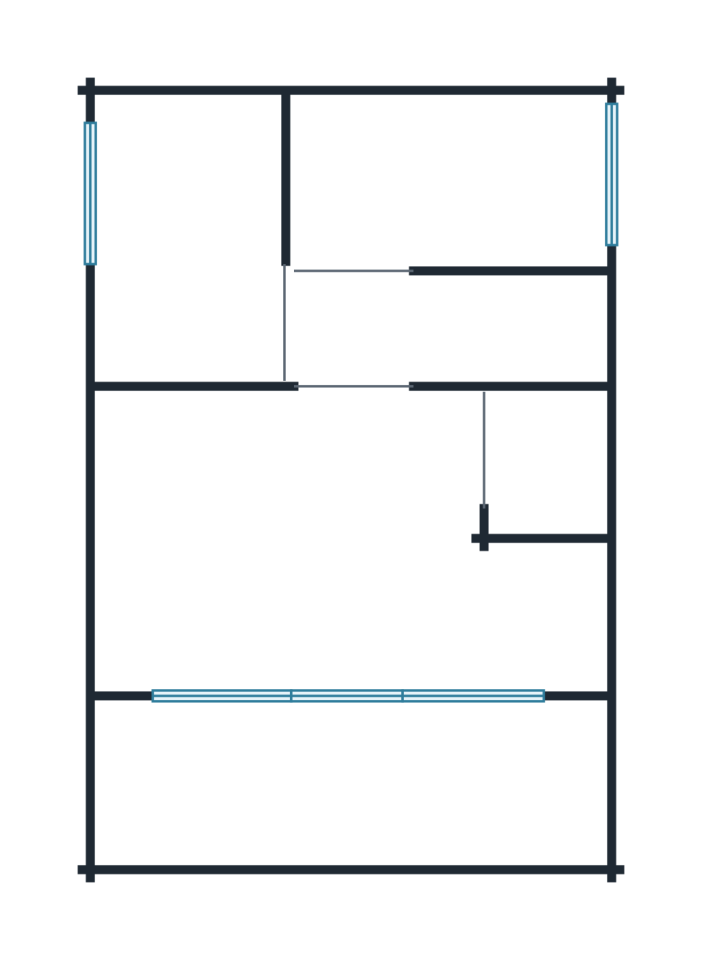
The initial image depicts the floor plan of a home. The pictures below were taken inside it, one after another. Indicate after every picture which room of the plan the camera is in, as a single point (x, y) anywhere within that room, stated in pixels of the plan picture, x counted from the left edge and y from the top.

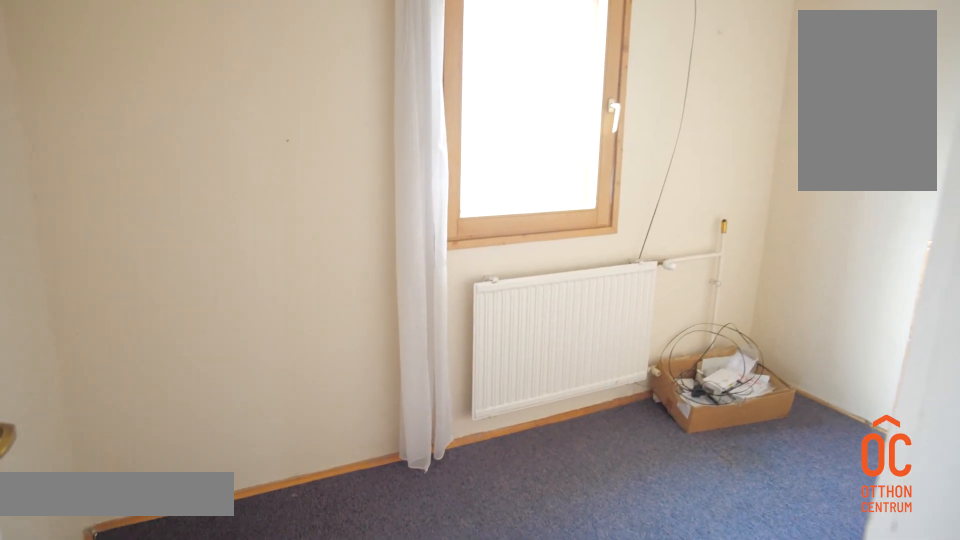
(185, 223)
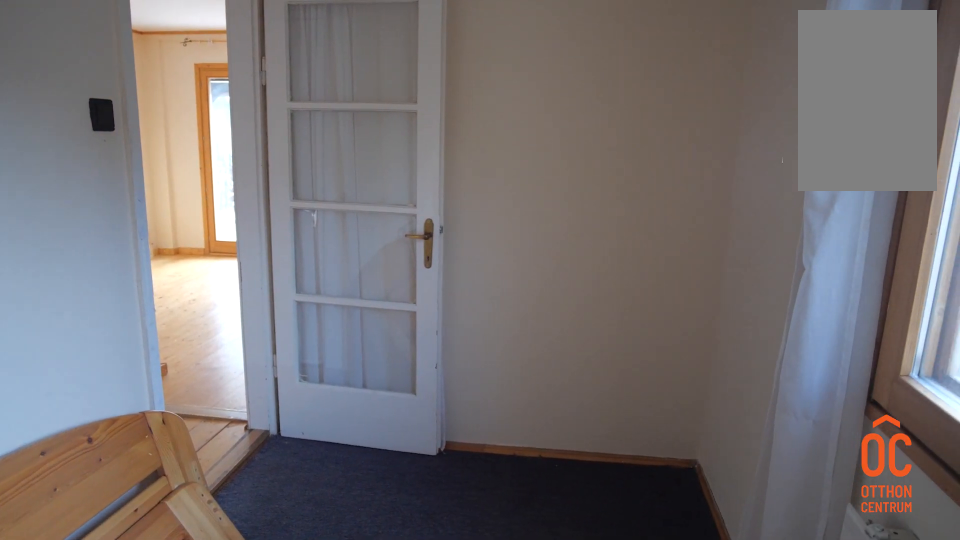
(185, 223)
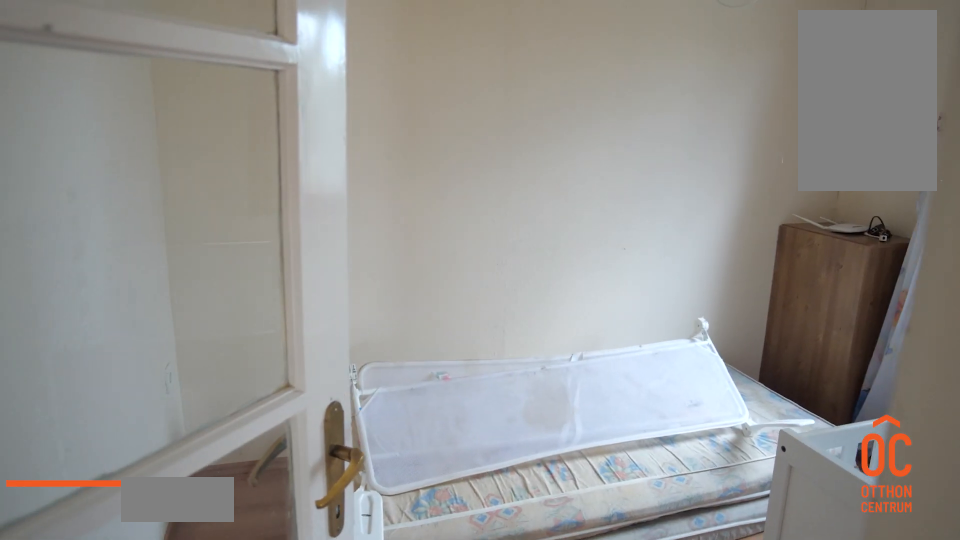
(452, 177)
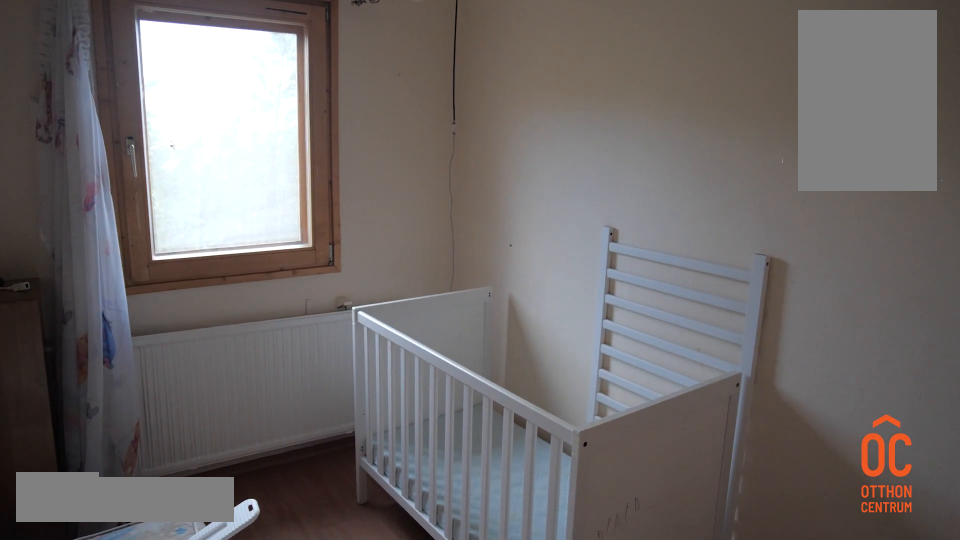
(451, 176)
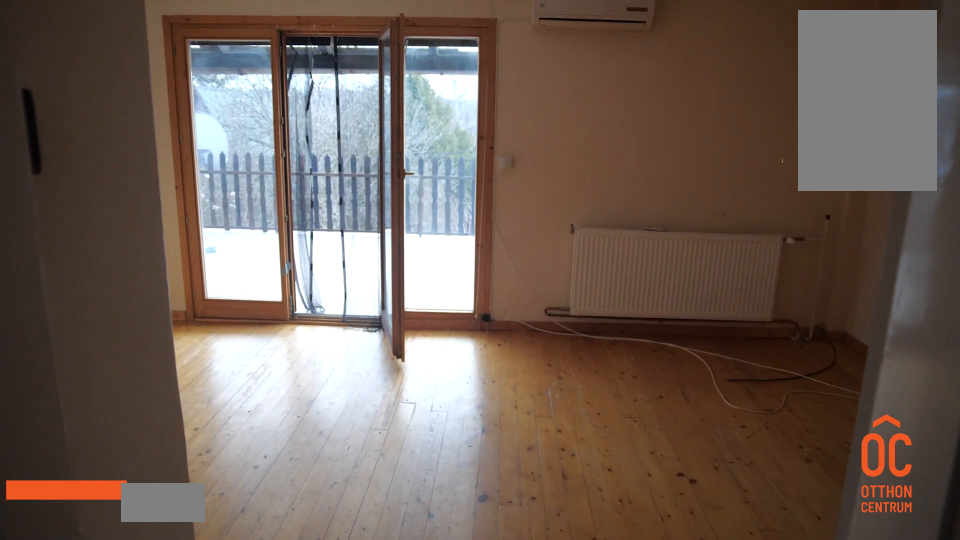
(351, 554)
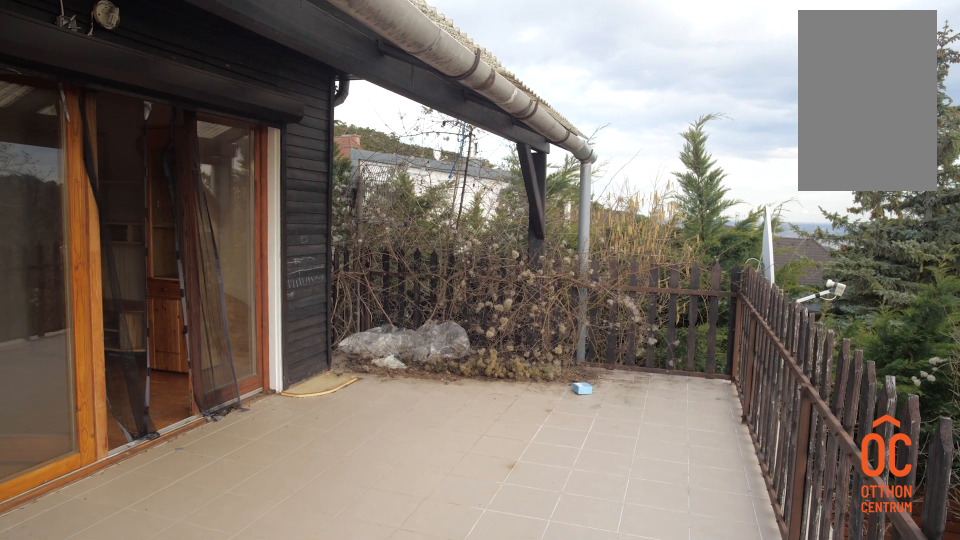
(351, 783)
